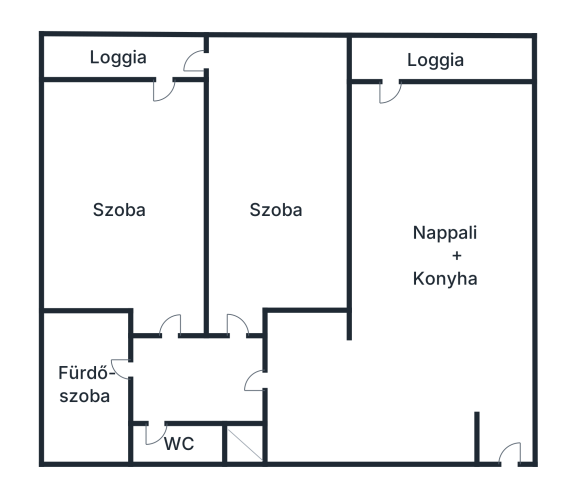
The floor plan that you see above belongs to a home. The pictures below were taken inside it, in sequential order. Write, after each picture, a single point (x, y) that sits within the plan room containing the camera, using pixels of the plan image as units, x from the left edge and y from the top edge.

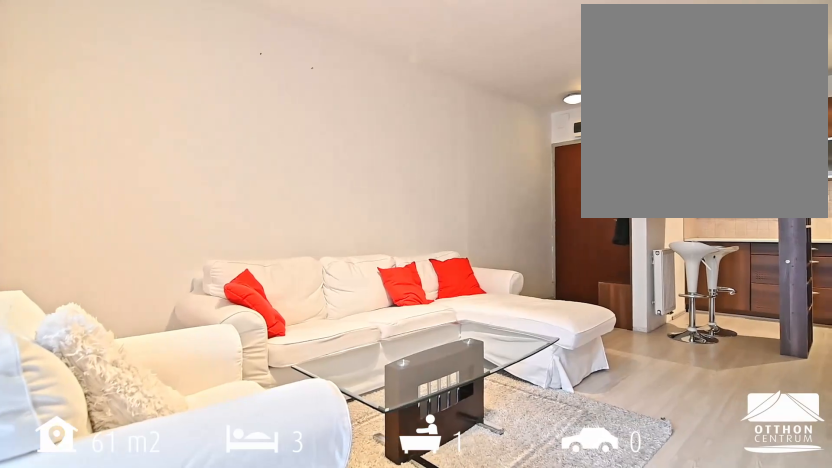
(427, 329)
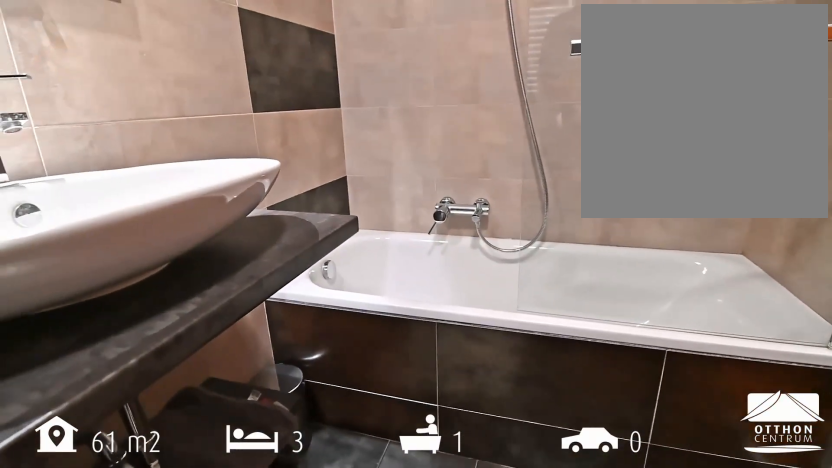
(84, 387)
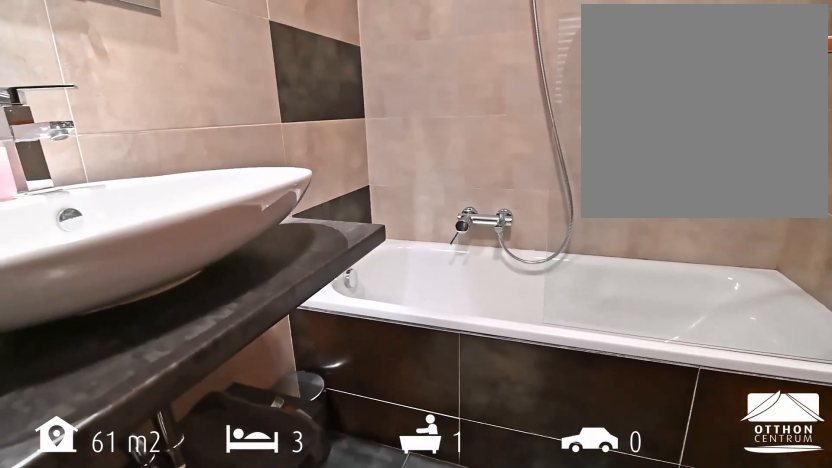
(84, 387)
